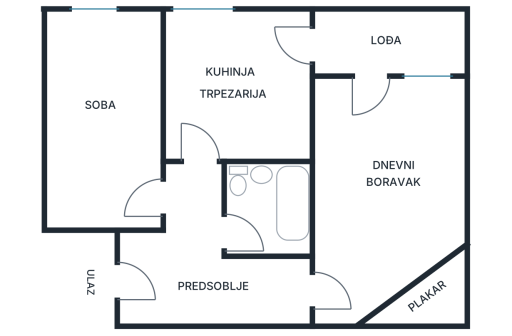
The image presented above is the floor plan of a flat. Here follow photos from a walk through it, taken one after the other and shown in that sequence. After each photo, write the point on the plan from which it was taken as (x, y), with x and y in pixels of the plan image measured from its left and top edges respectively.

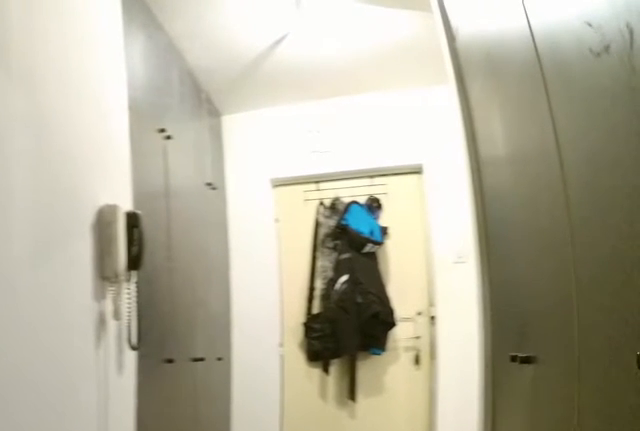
(329, 287)
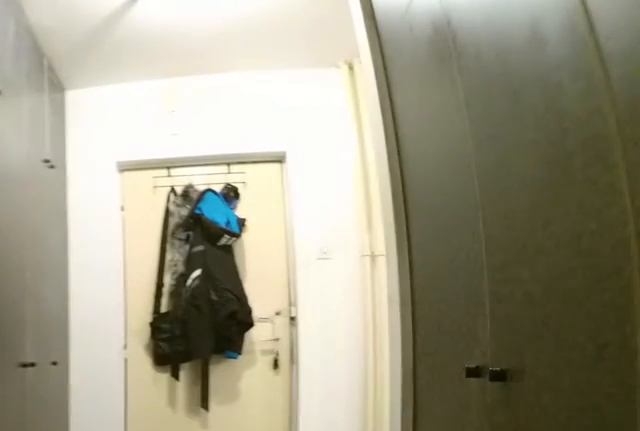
(299, 289)
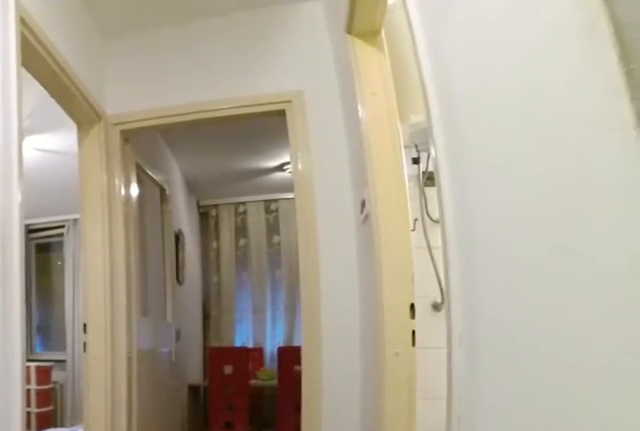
(192, 296)
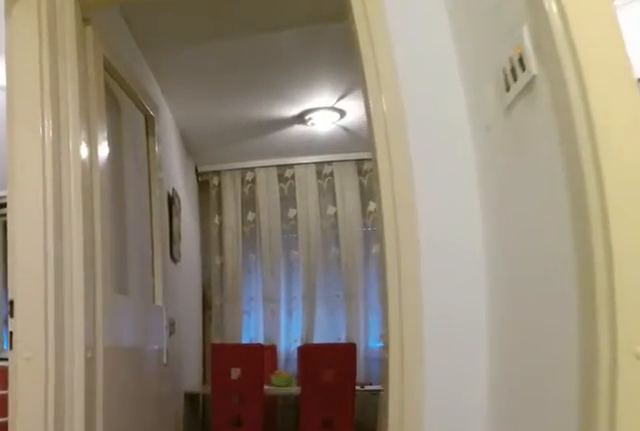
(194, 232)
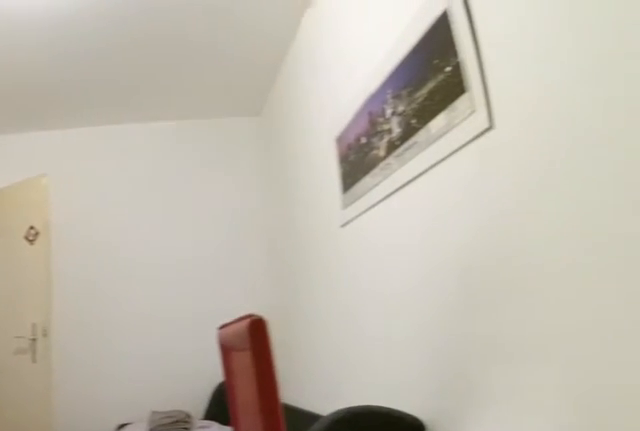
(88, 36)
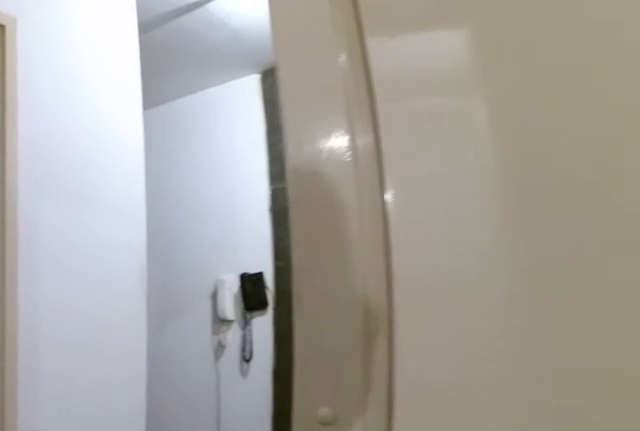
(151, 192)
